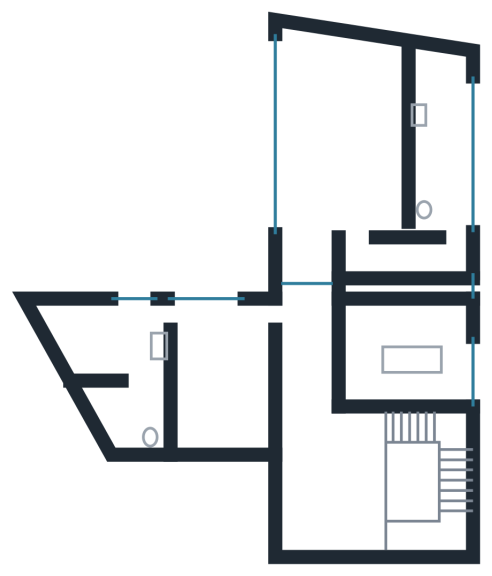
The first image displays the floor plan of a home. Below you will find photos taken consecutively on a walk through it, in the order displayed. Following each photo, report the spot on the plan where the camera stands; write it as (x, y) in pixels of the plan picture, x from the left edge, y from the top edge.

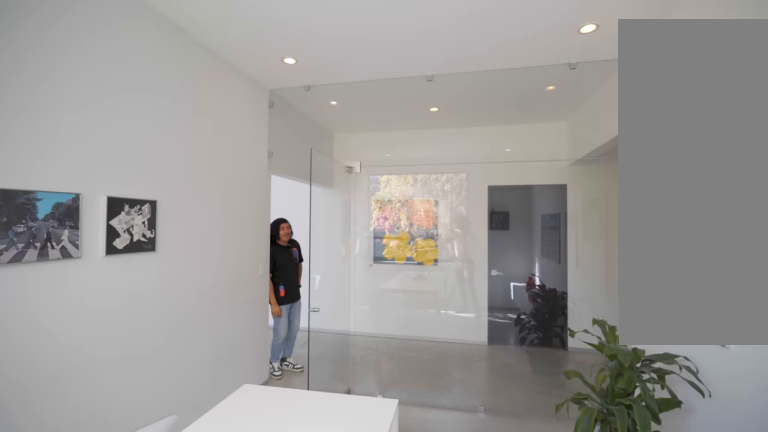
(443, 330)
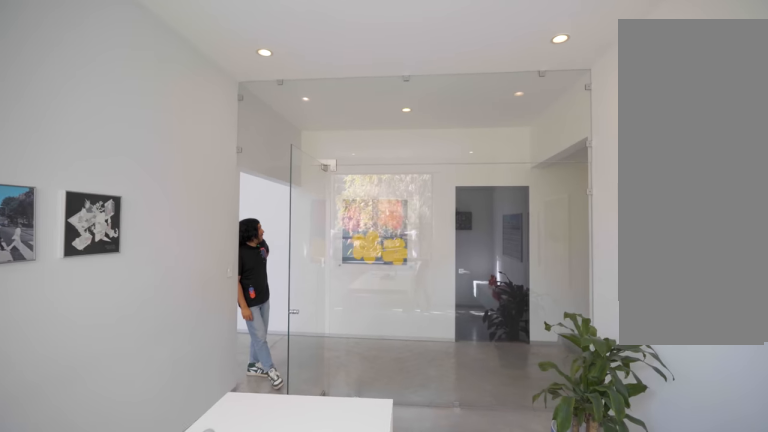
(446, 329)
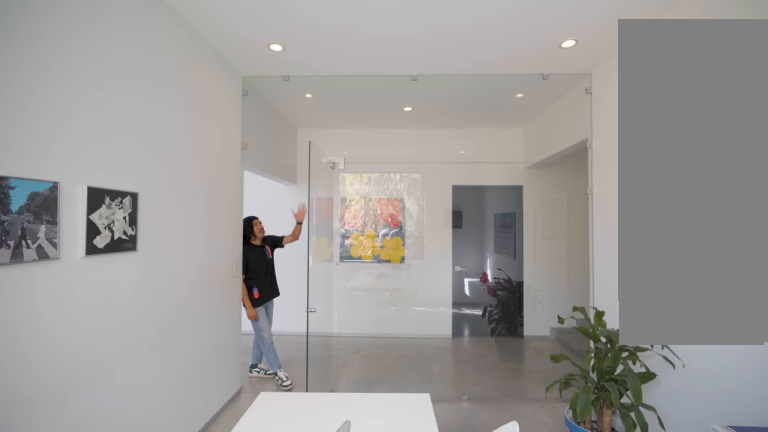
(449, 337)
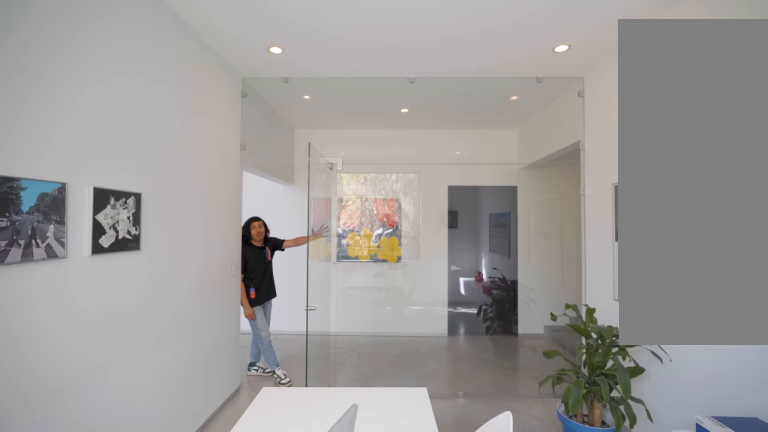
(449, 337)
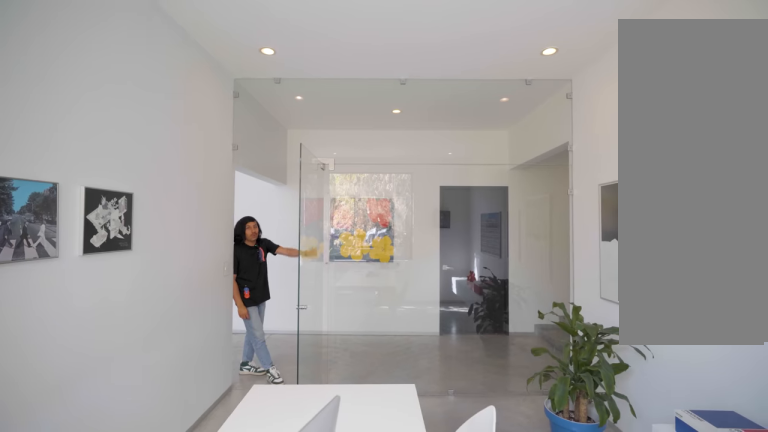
(450, 337)
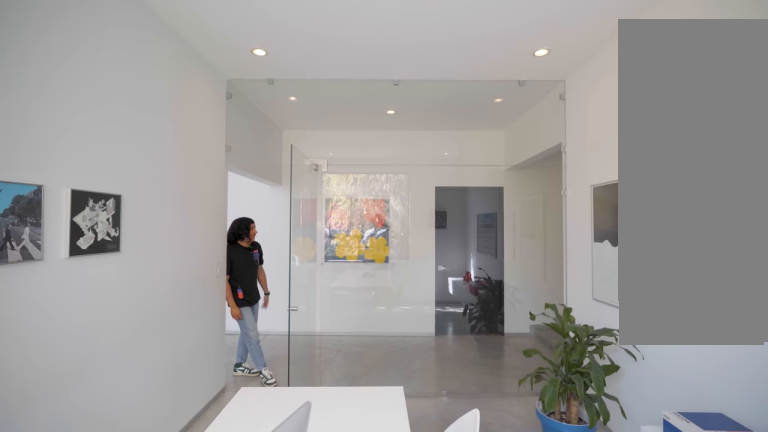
(450, 337)
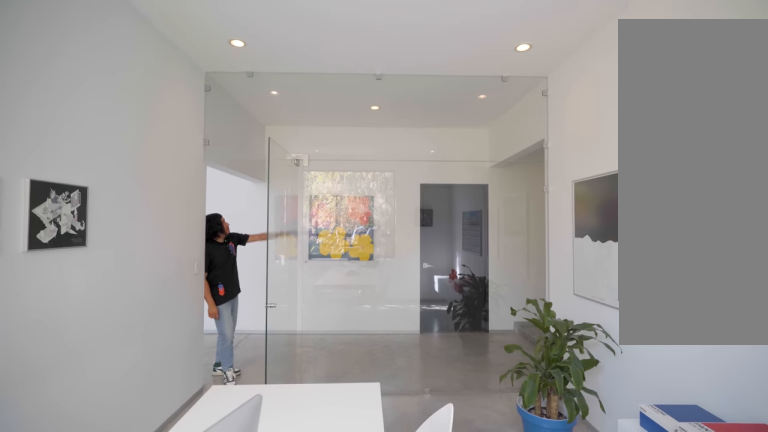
(449, 341)
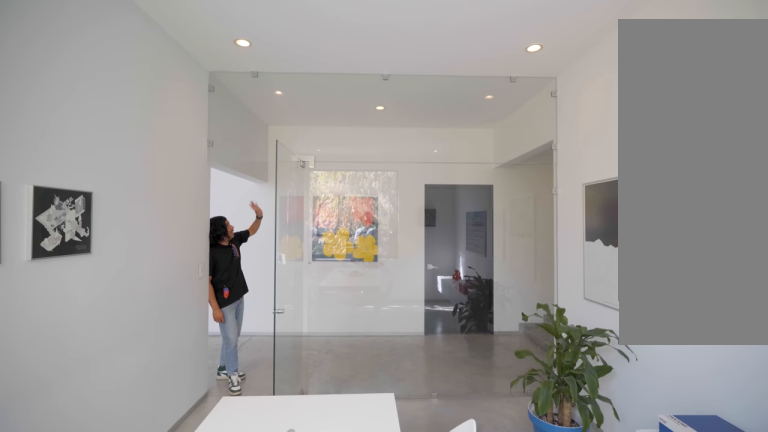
(449, 340)
